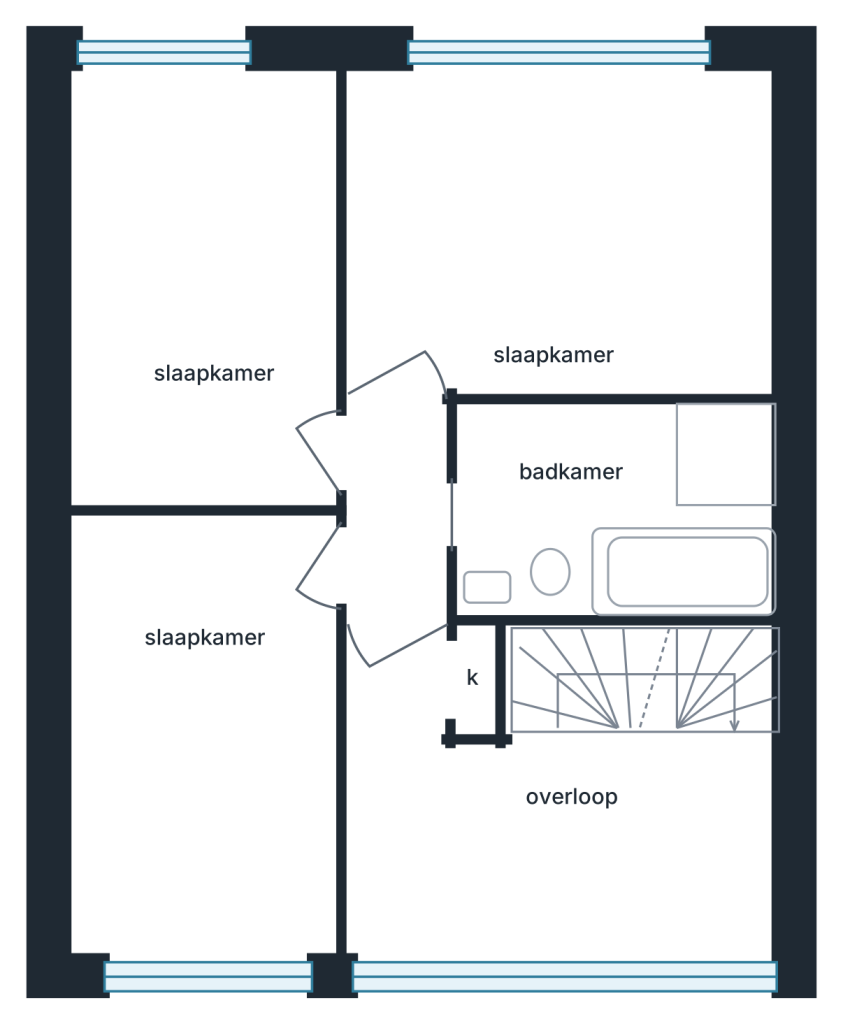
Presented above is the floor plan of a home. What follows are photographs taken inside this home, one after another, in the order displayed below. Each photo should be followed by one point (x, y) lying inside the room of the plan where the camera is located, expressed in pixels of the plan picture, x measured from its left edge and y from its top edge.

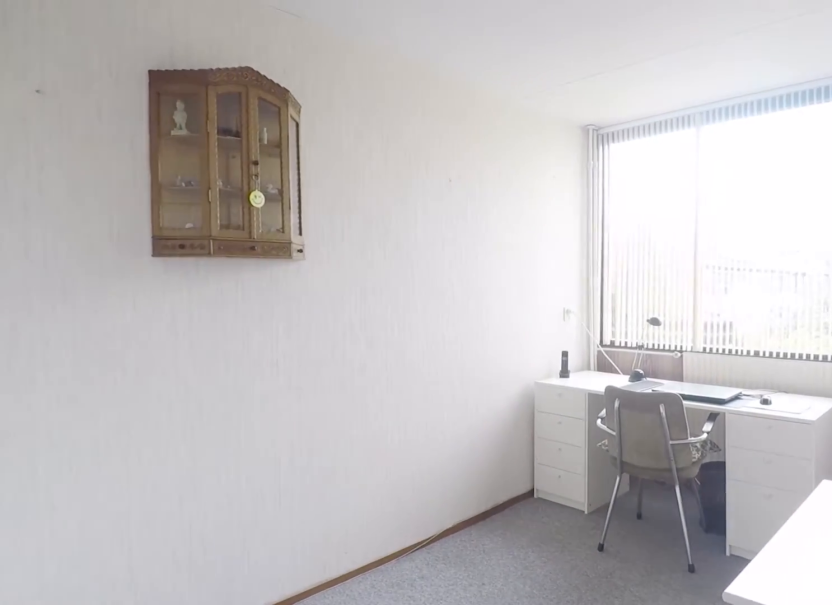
(190, 294)
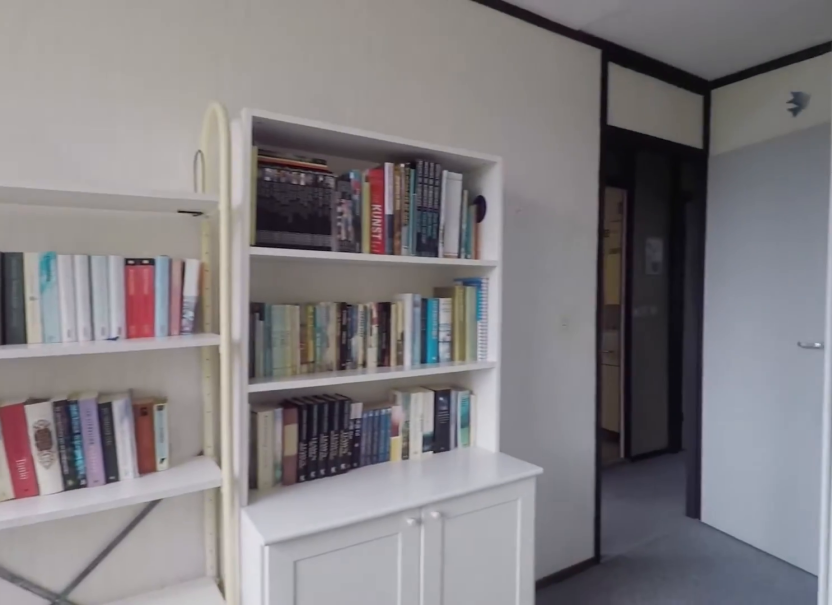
(190, 294)
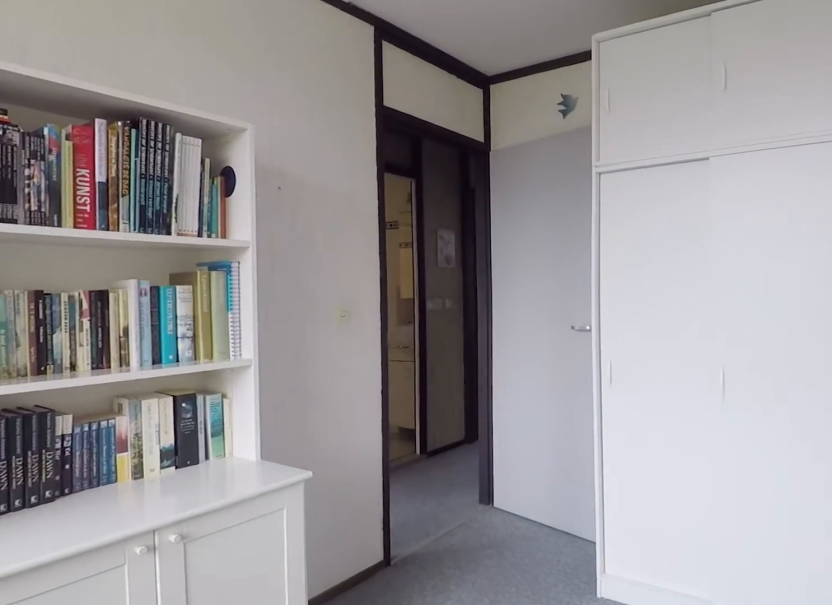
(190, 294)
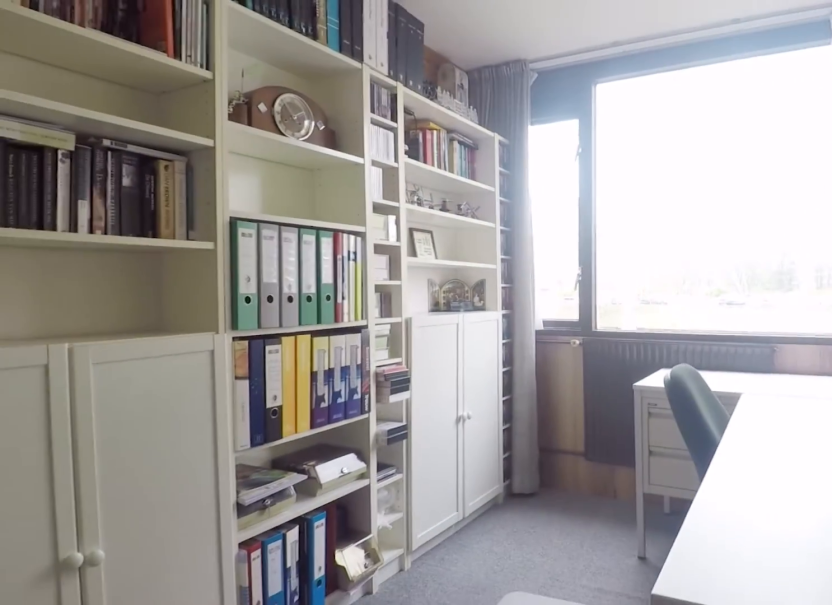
(211, 708)
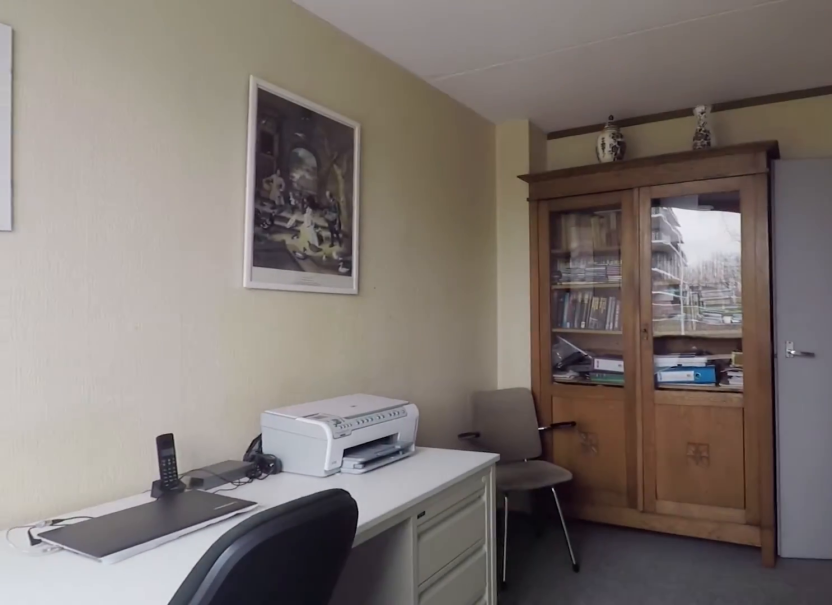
(211, 708)
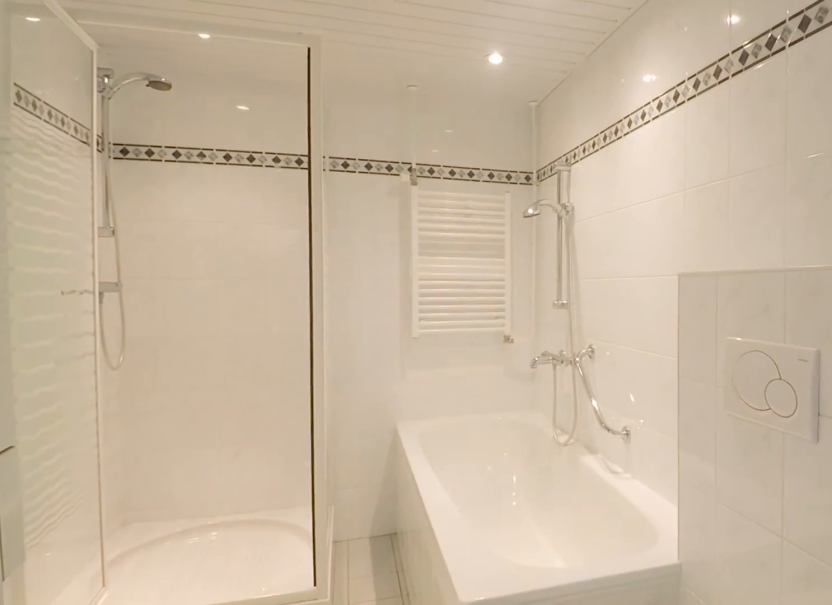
(622, 510)
